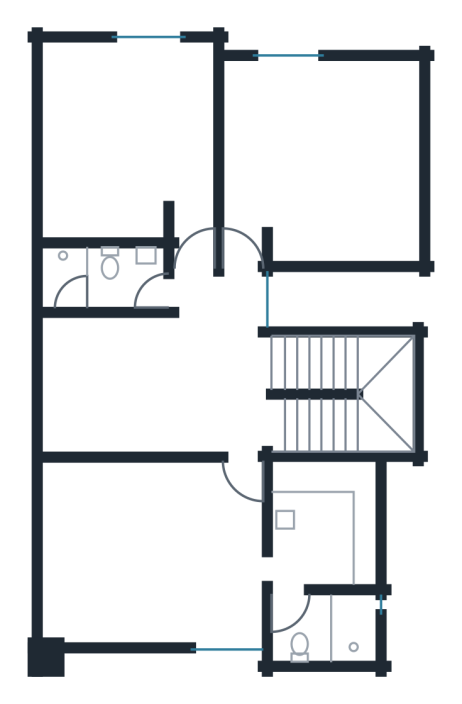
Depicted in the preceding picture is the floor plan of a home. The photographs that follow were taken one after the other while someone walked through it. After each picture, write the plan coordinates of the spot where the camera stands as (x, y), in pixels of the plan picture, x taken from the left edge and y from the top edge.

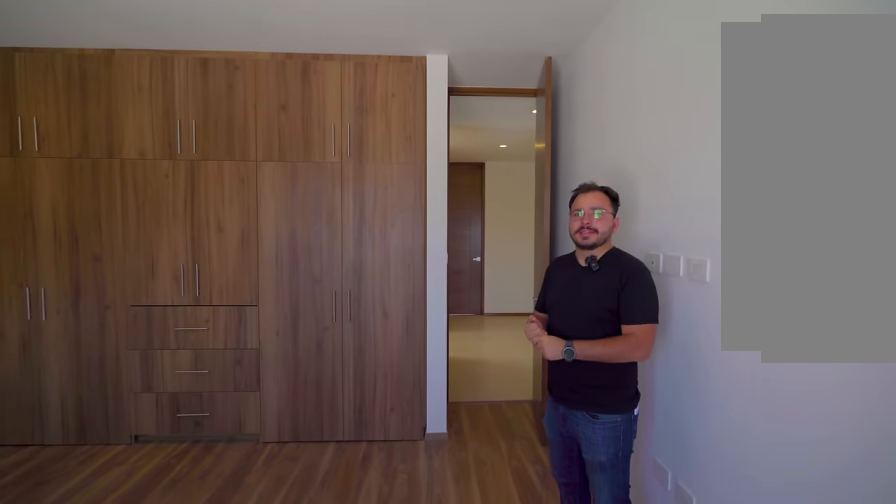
(246, 83)
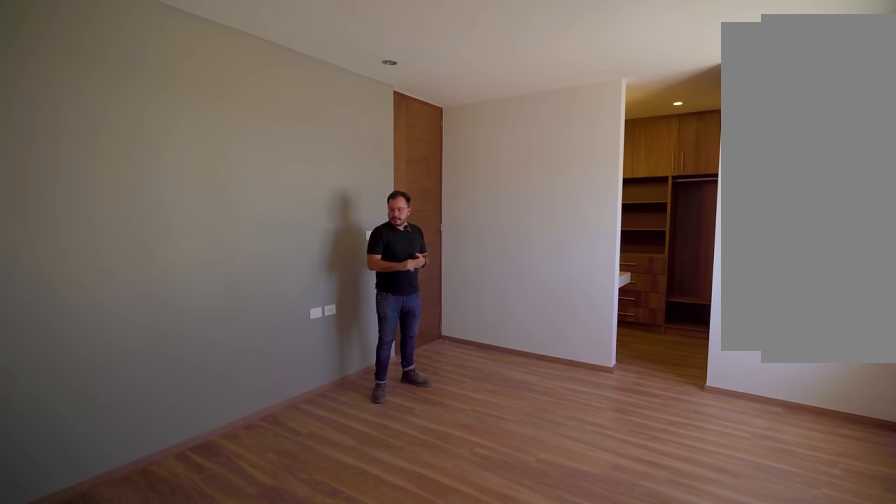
(69, 618)
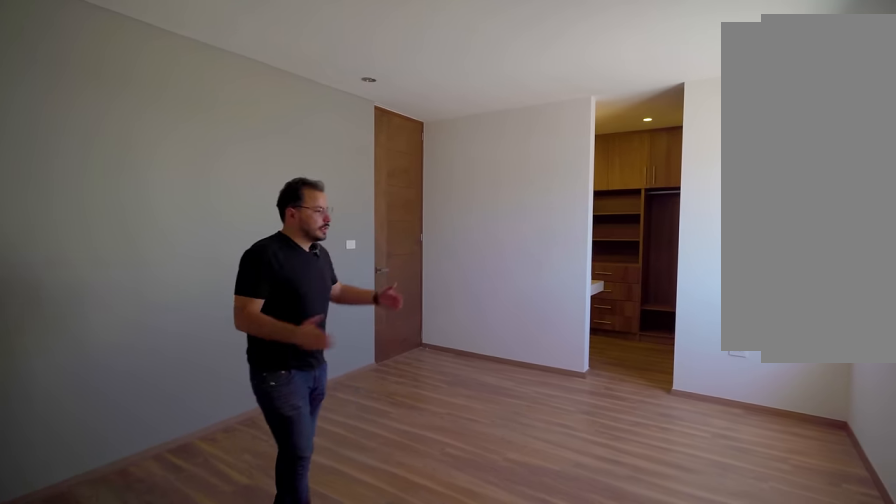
(68, 615)
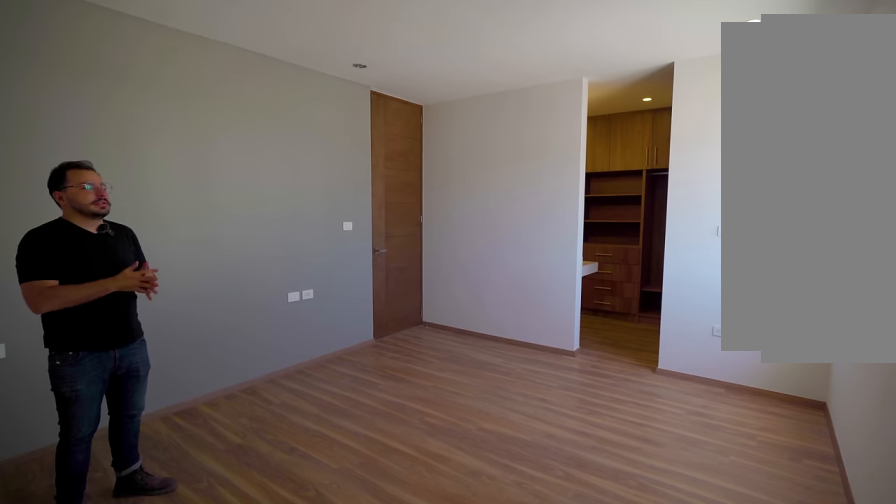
(66, 616)
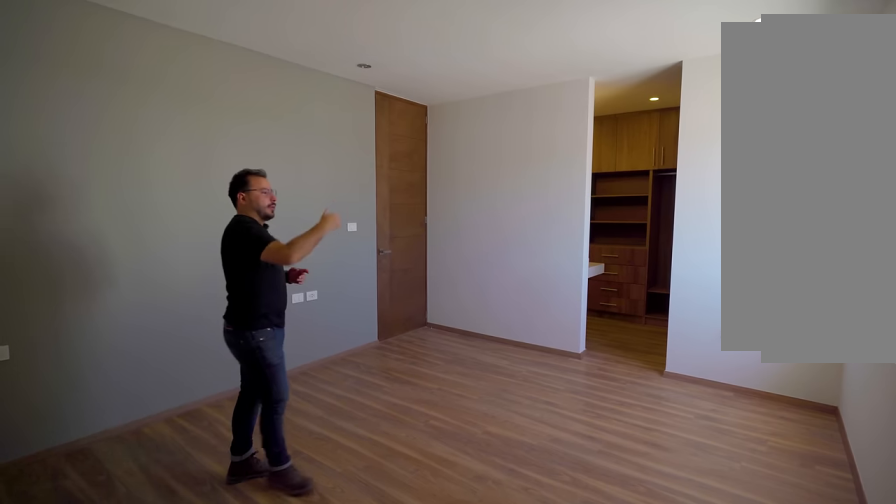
(66, 616)
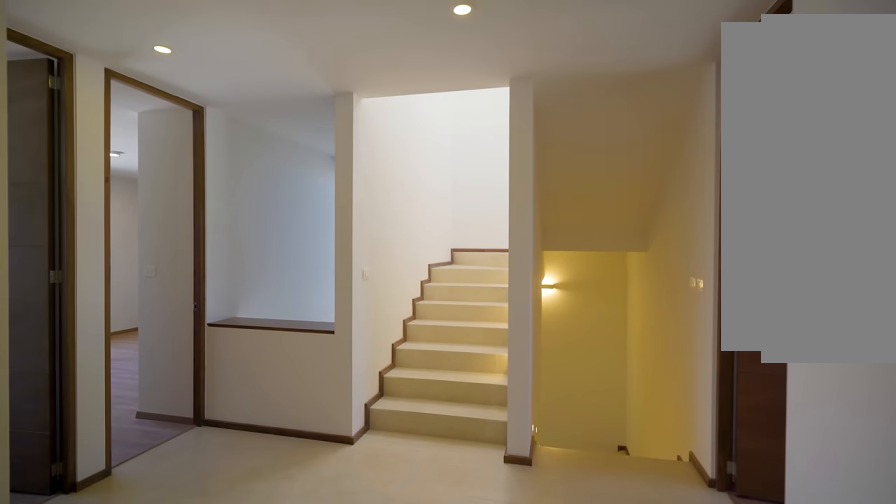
(213, 407)
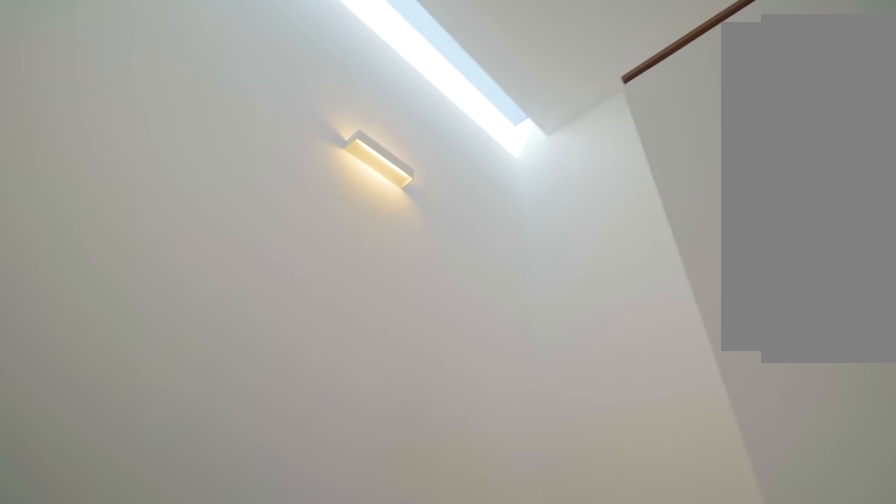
(363, 365)
